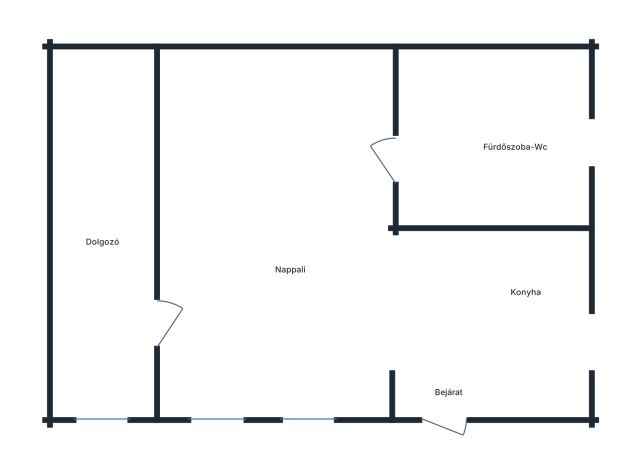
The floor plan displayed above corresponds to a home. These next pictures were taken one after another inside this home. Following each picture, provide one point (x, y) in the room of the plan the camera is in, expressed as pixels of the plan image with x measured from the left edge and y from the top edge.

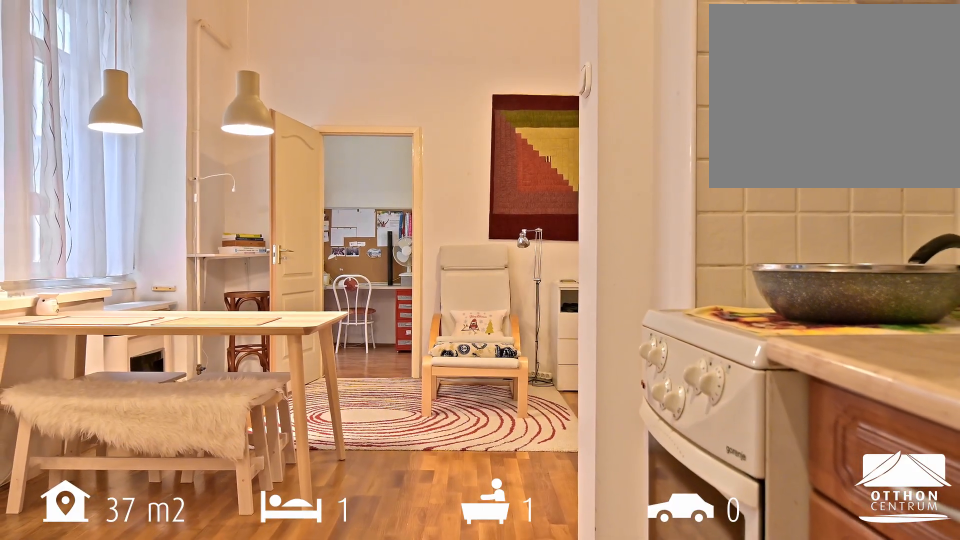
(491, 320)
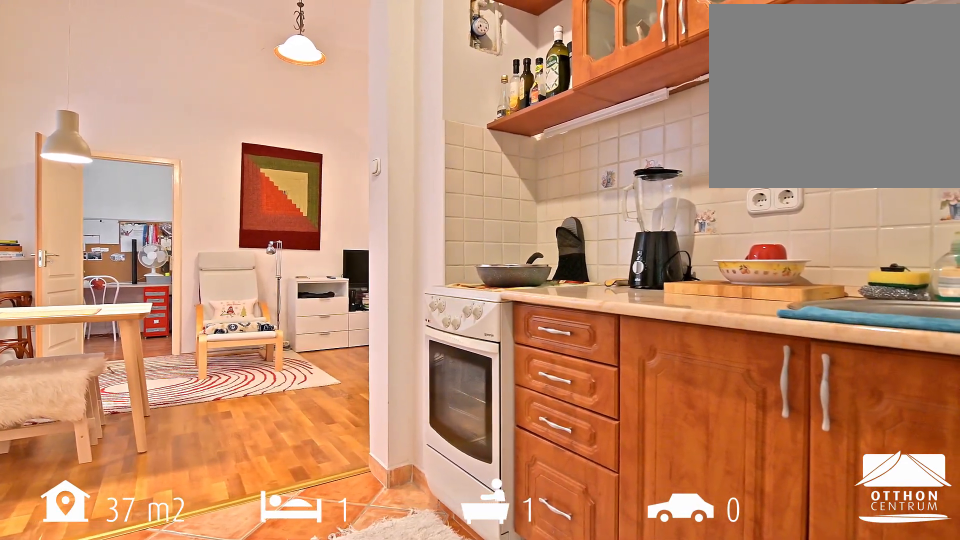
(491, 320)
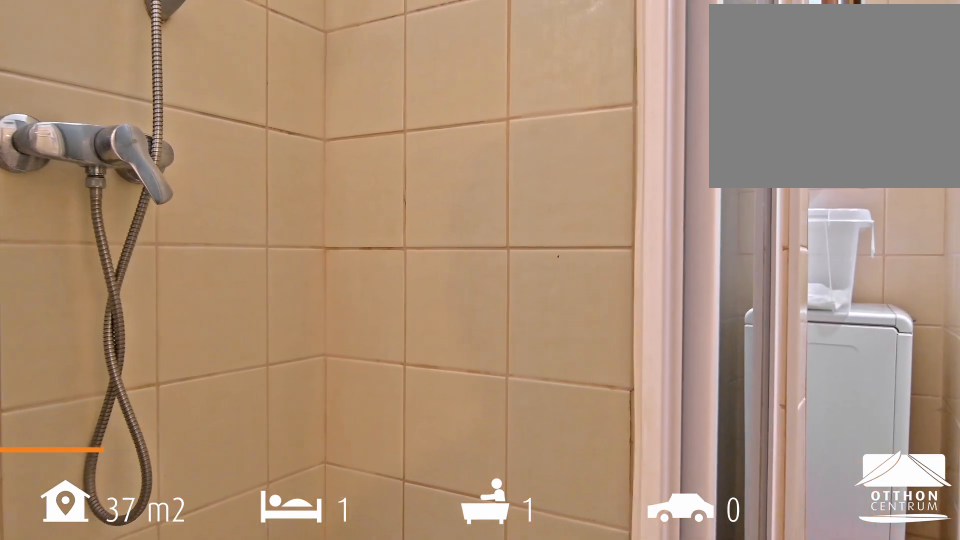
(495, 141)
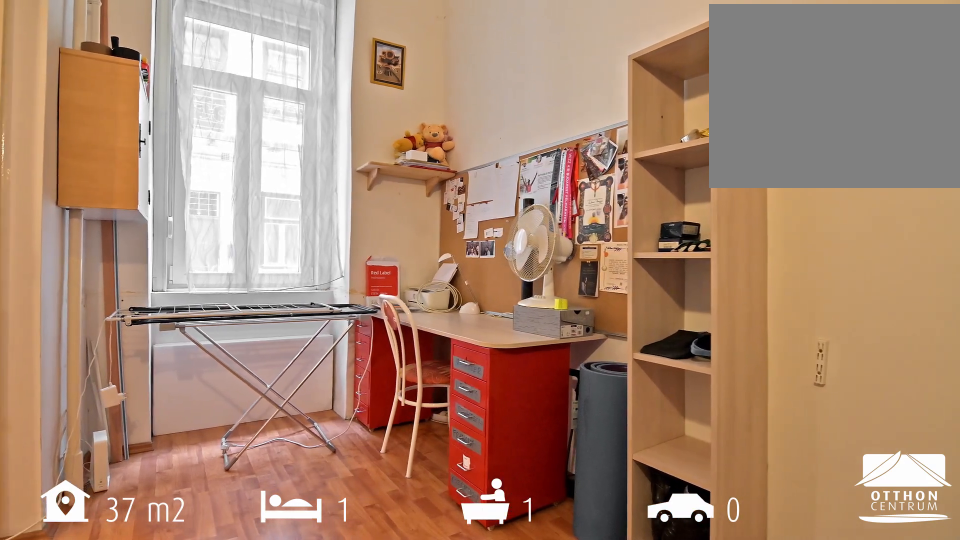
(104, 232)
